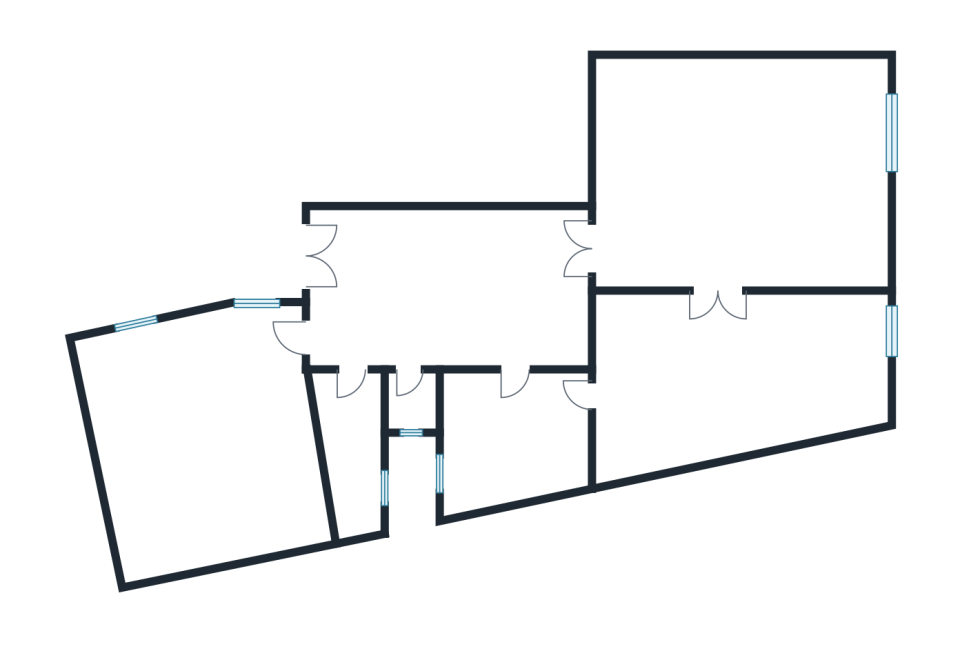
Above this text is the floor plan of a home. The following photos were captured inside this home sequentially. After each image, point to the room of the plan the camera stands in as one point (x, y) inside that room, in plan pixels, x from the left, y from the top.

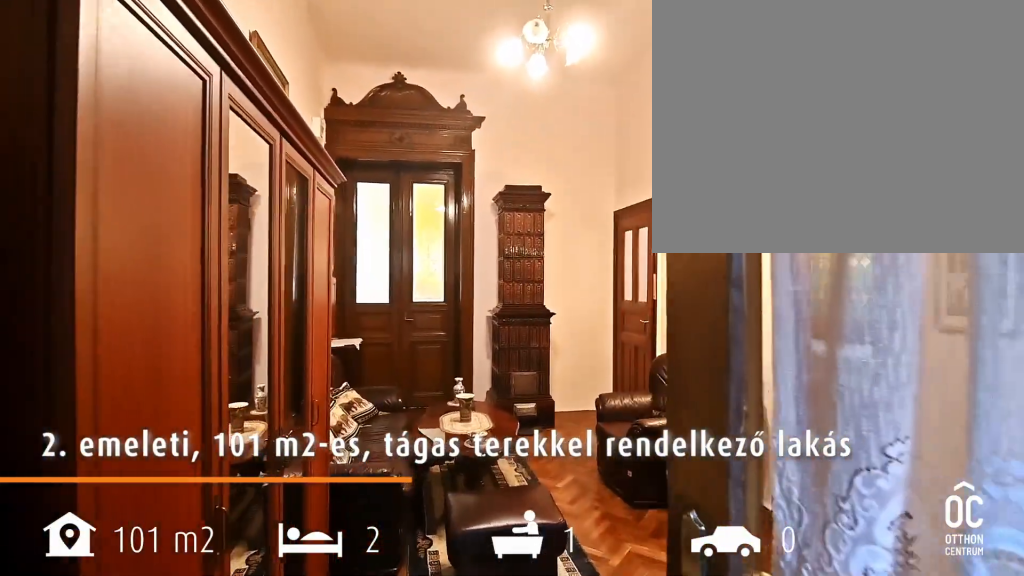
(450, 289)
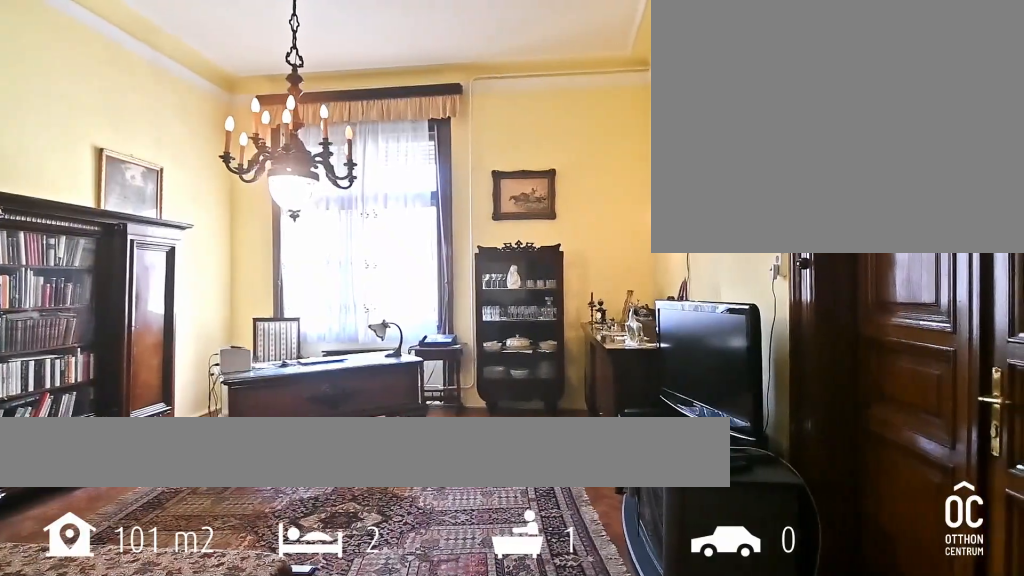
(741, 173)
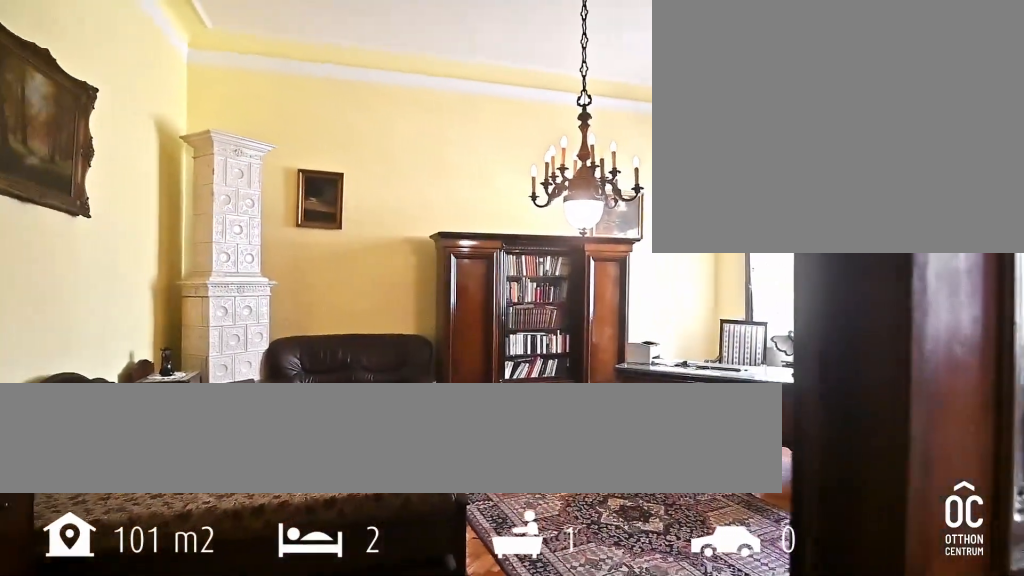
(741, 174)
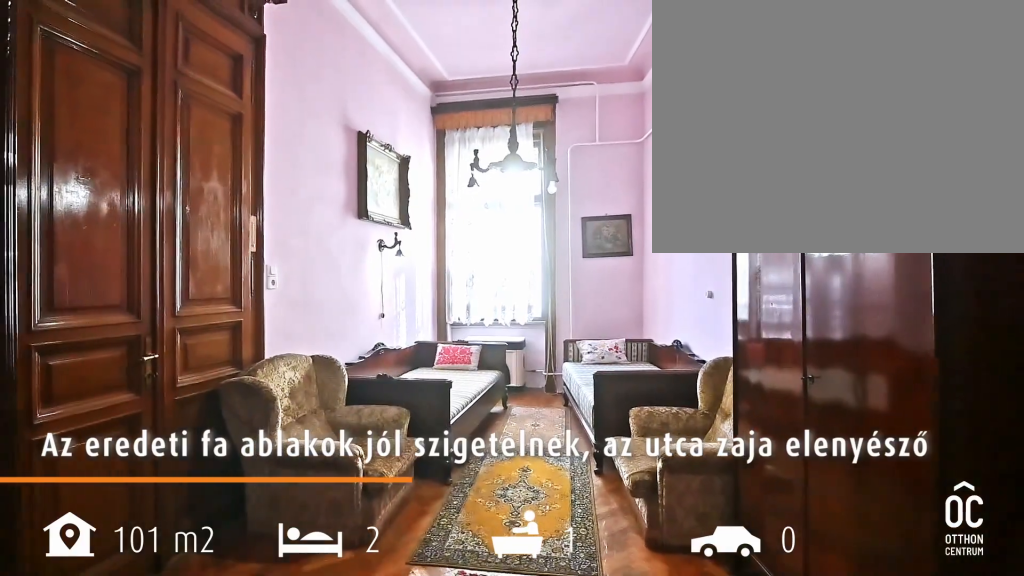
(733, 370)
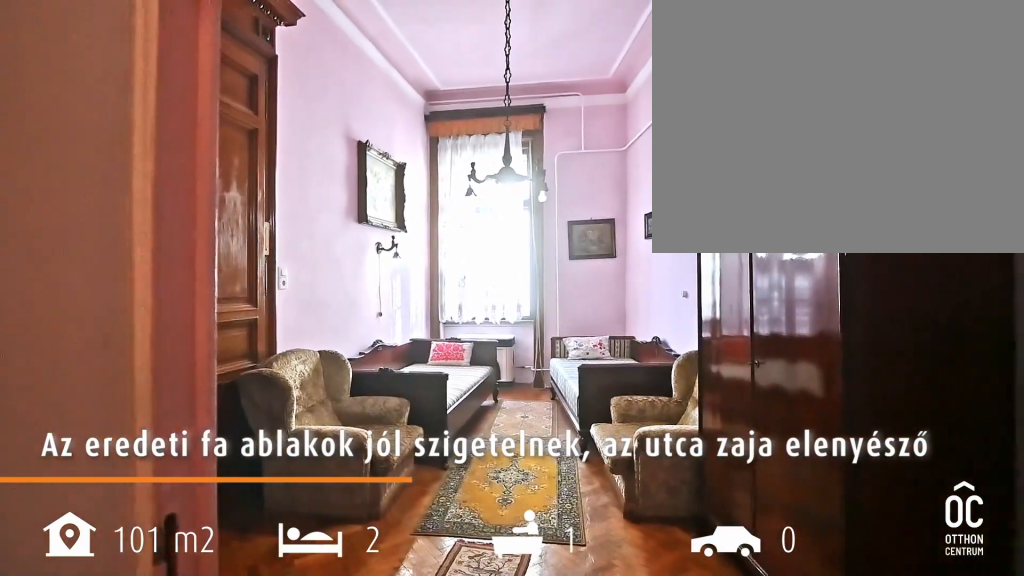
(733, 370)
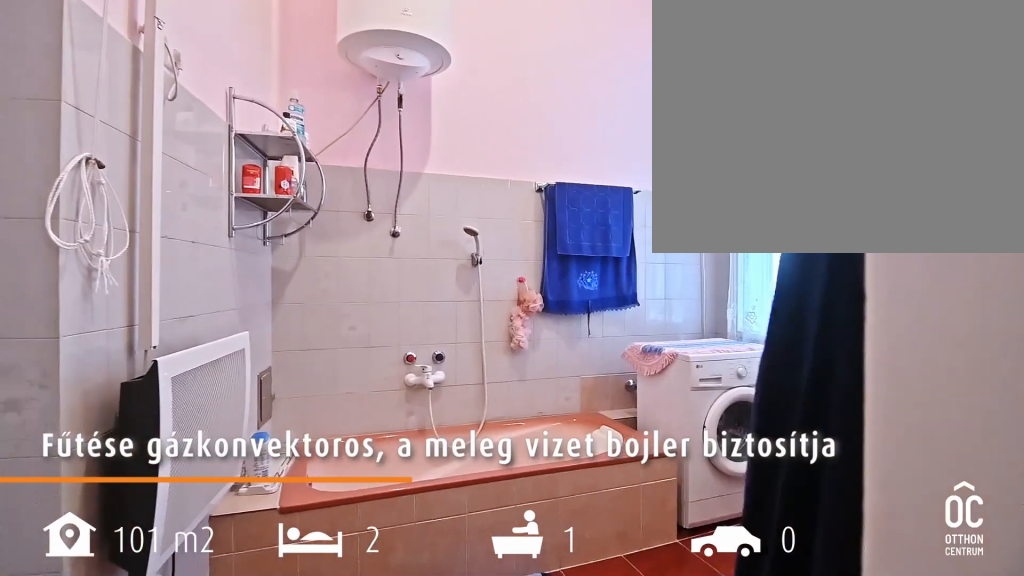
(506, 433)
